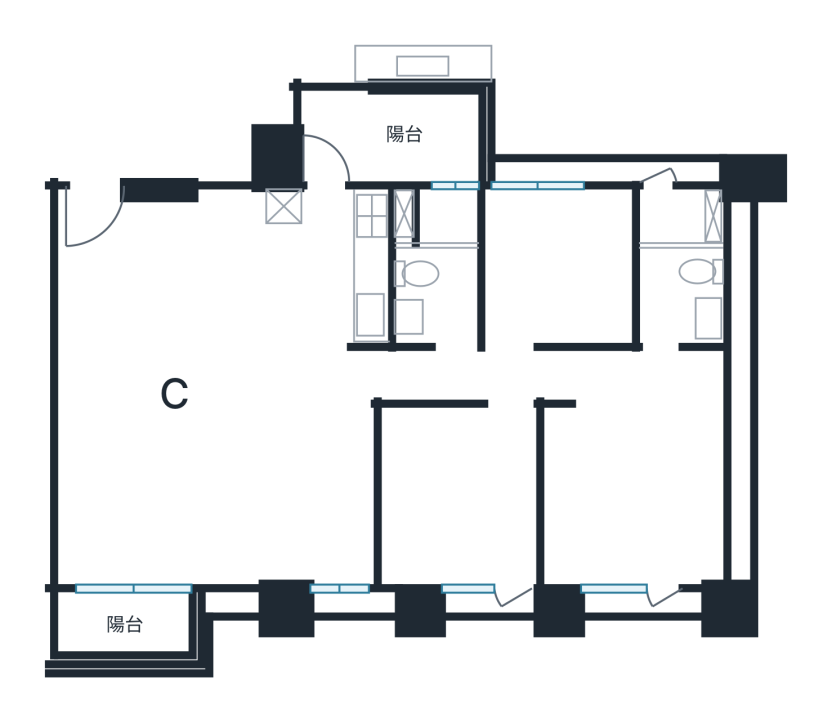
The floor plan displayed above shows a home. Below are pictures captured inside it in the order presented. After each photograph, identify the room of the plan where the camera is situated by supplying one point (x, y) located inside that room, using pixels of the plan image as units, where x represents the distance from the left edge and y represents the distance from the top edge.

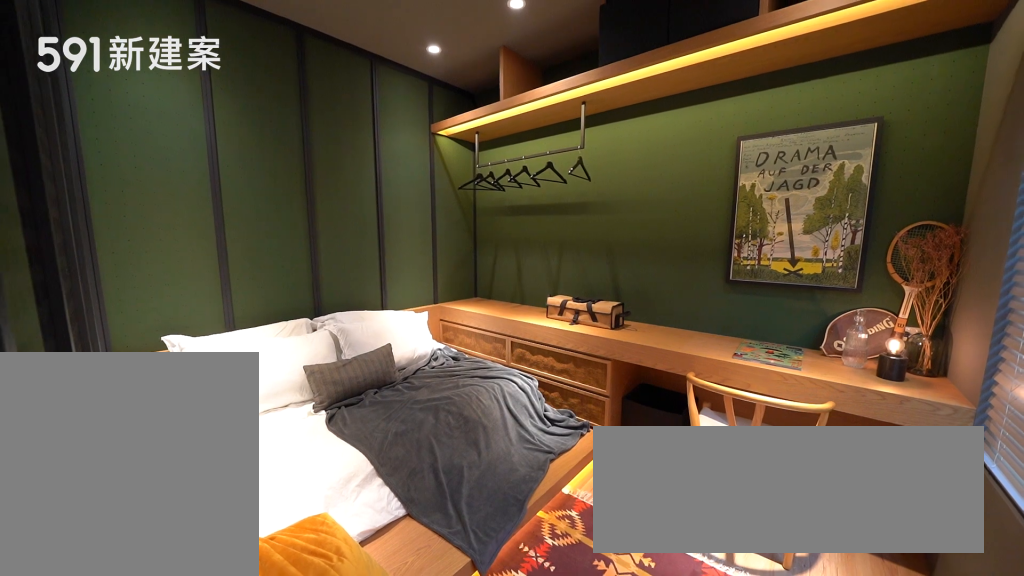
(460, 493)
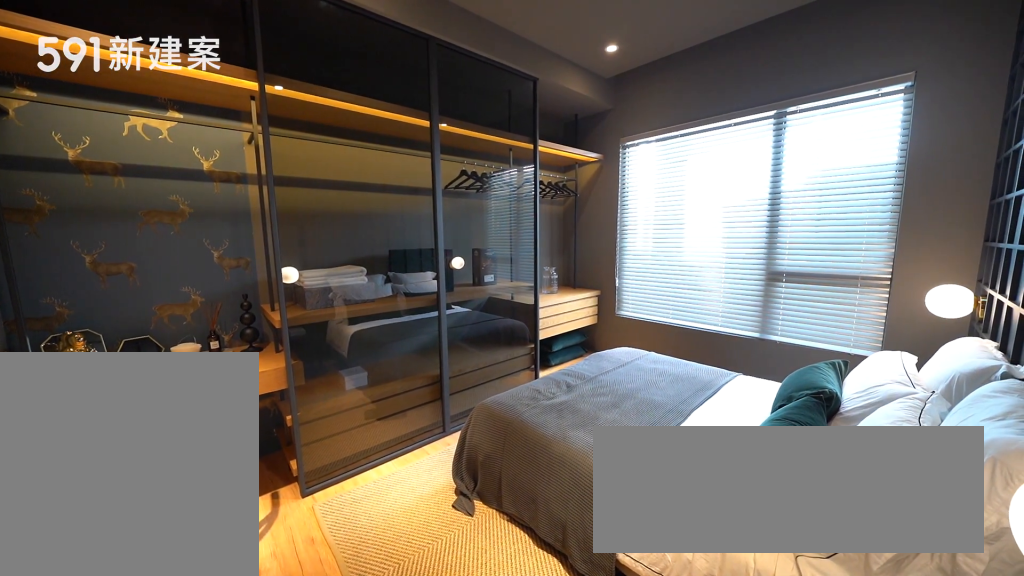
(635, 471)
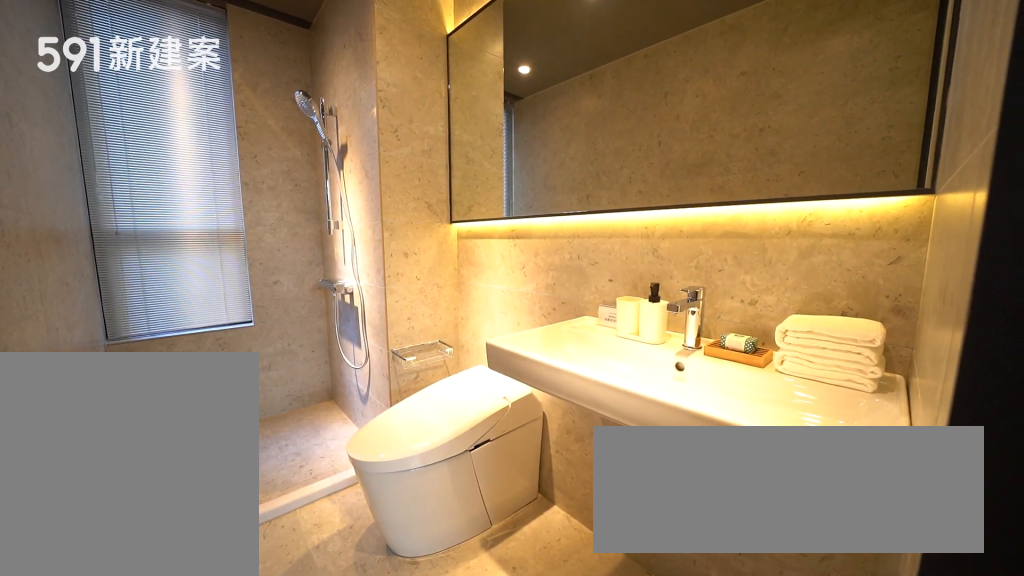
(681, 263)
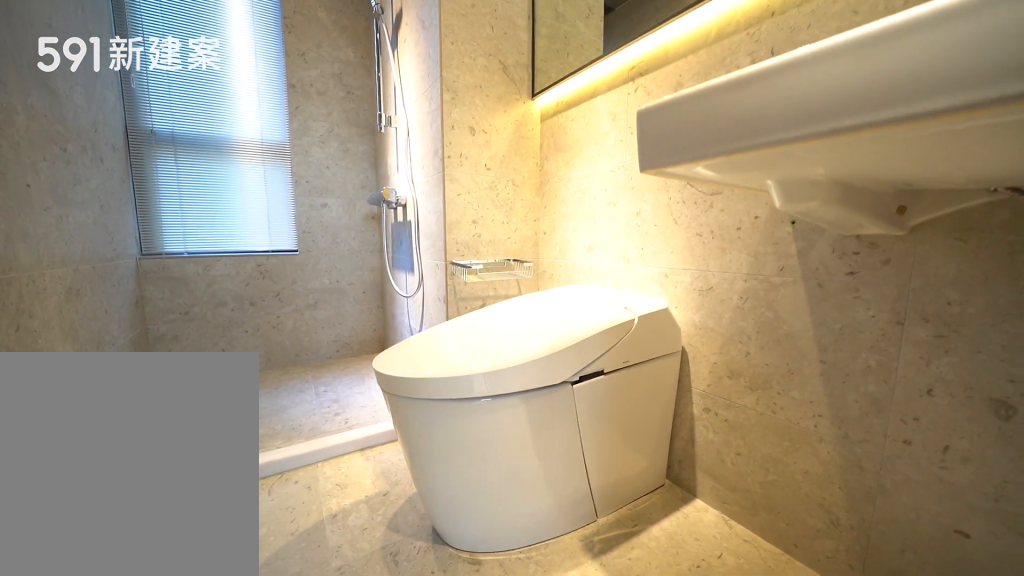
(681, 263)
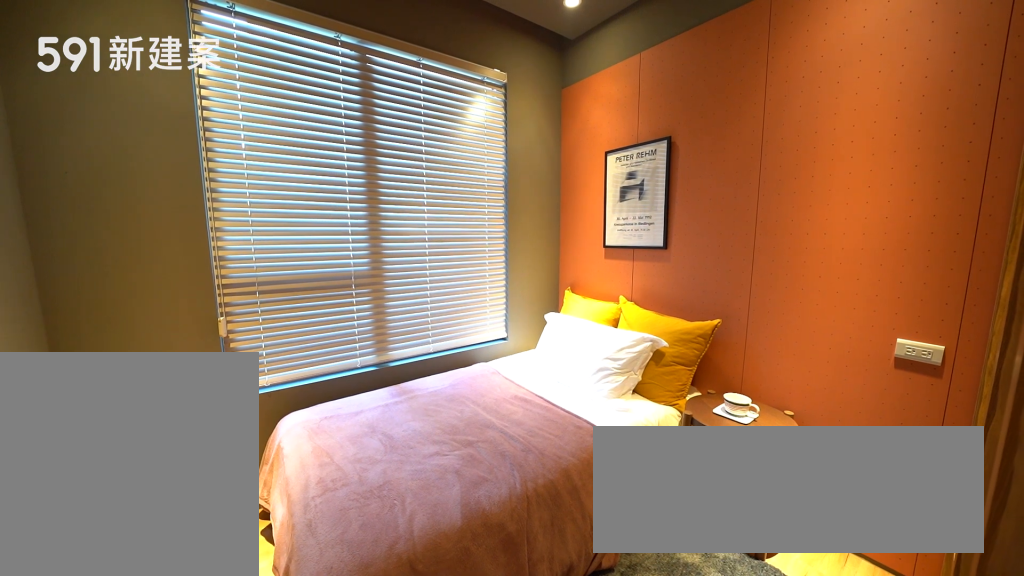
(565, 261)
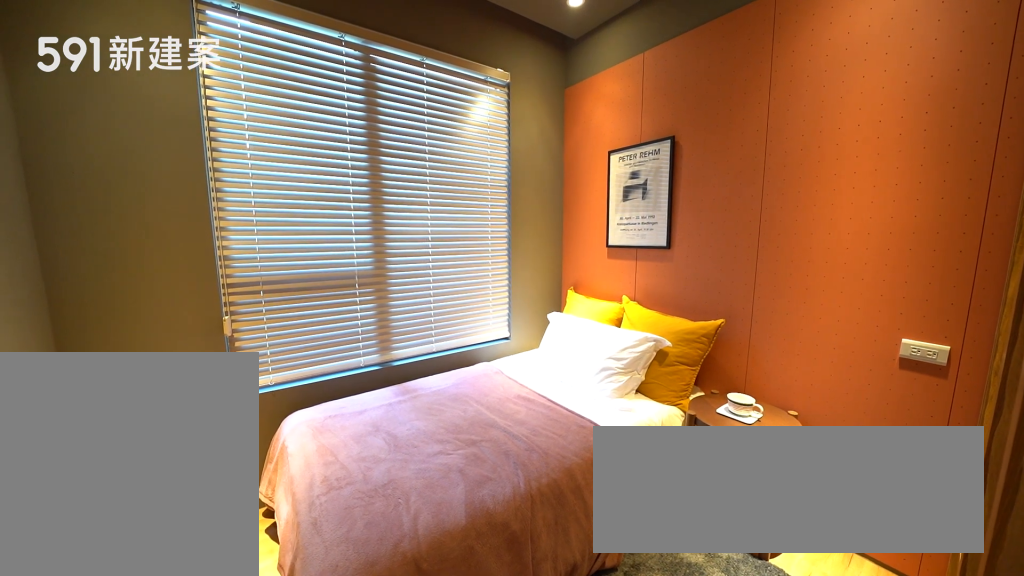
(565, 261)
